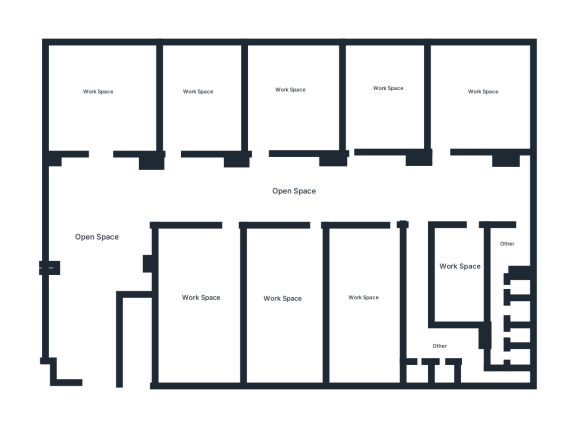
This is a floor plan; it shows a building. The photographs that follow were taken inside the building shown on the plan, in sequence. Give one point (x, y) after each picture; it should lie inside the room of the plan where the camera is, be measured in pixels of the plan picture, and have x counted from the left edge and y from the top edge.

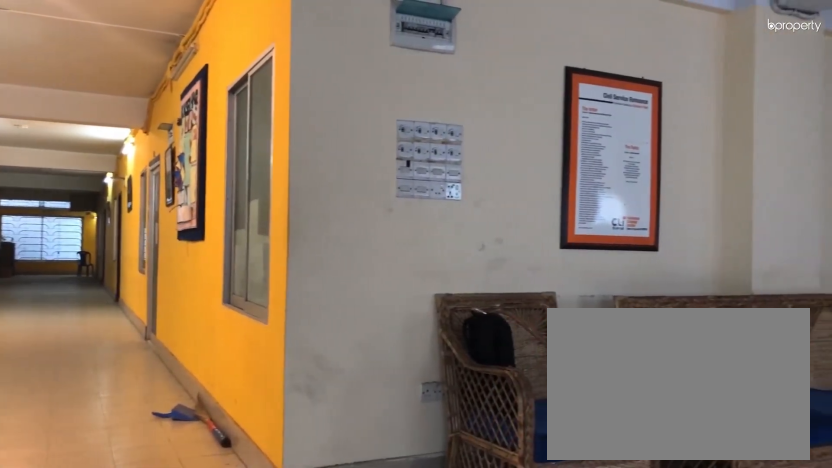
(99, 205)
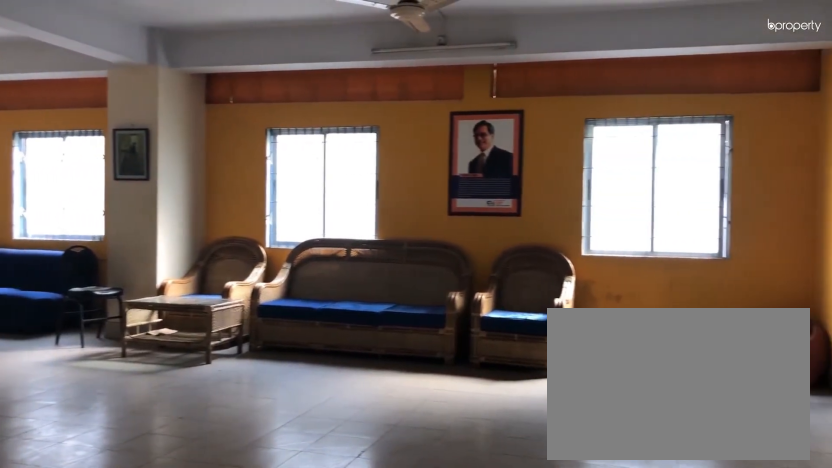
(100, 205)
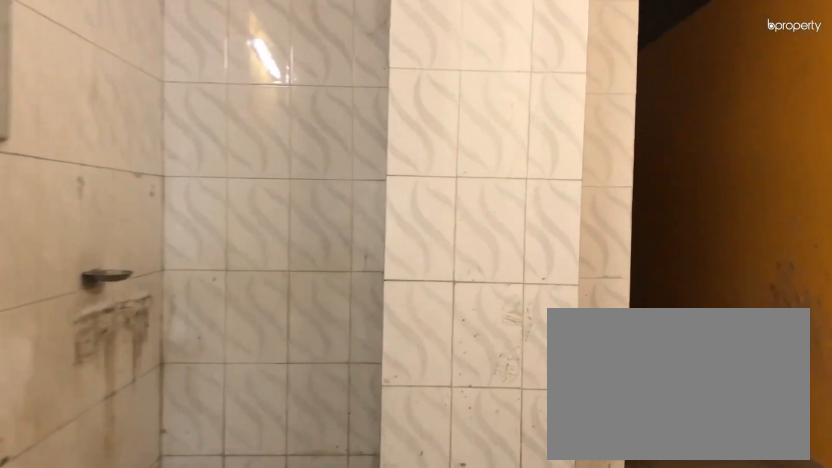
(508, 246)
